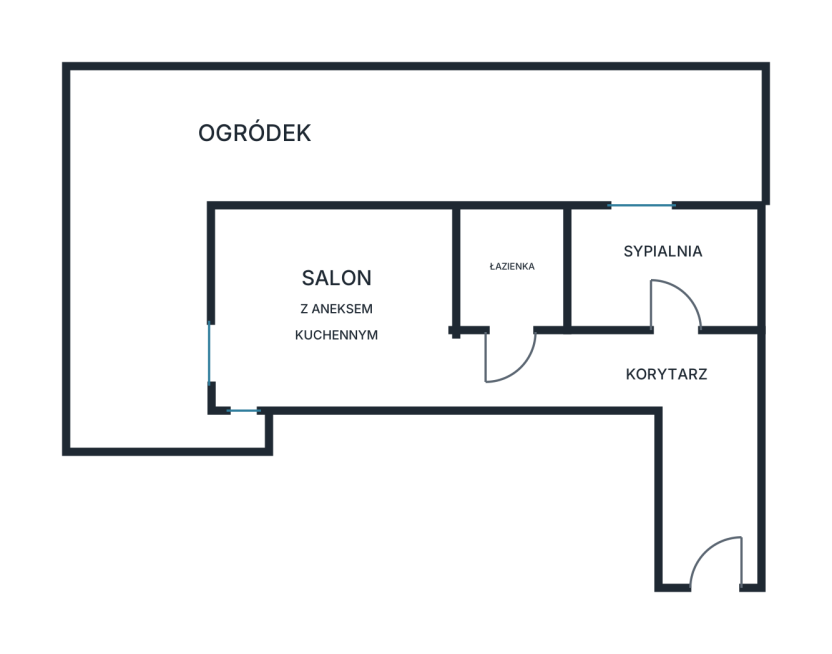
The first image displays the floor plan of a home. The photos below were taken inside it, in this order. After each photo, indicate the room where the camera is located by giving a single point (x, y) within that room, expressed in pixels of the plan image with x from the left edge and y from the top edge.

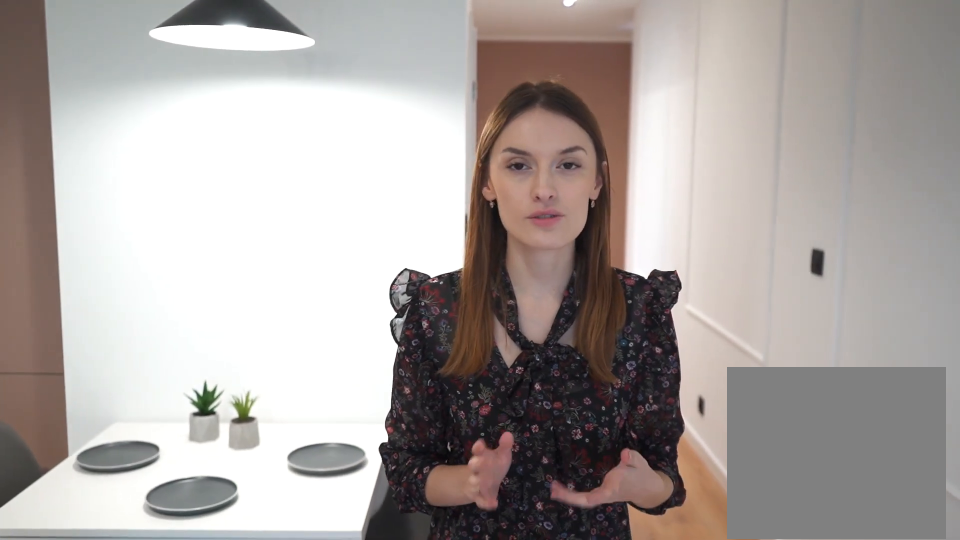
(333, 308)
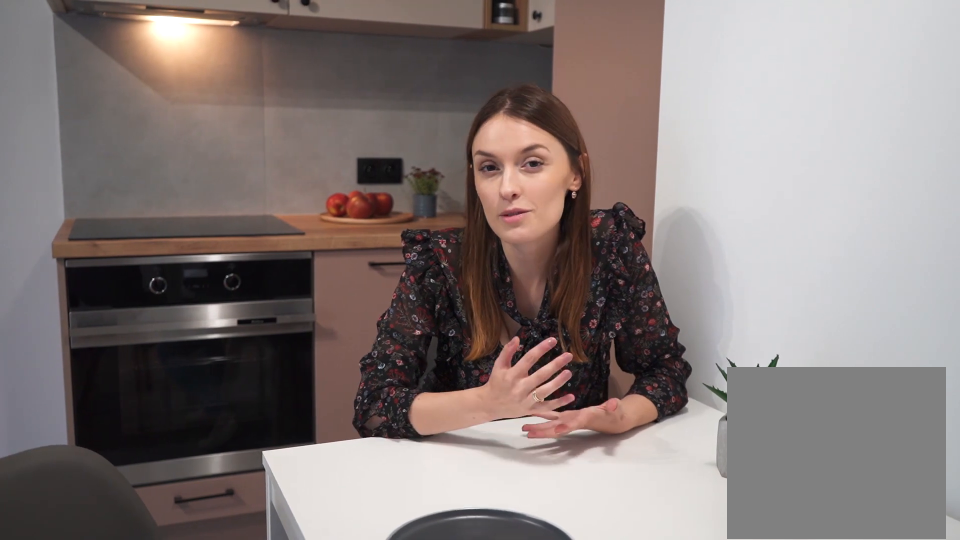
(333, 308)
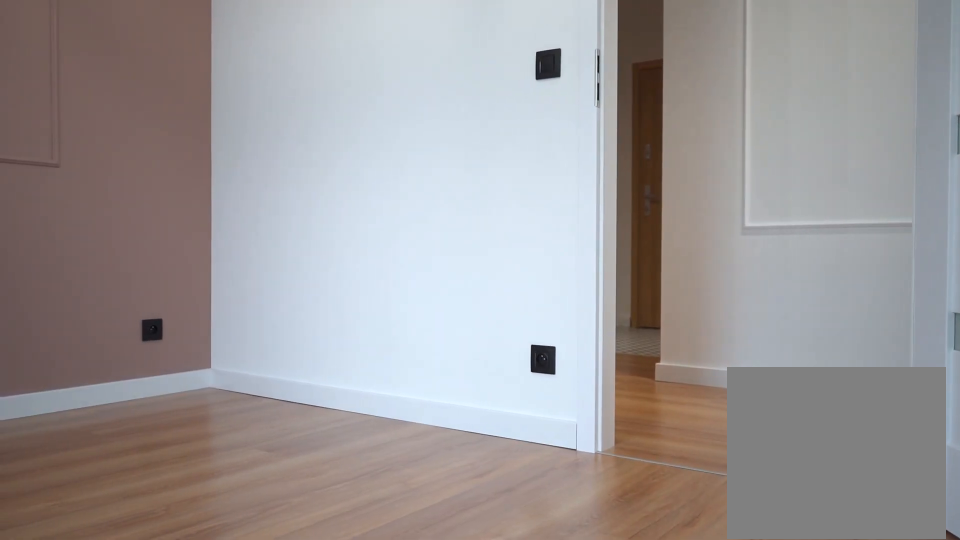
(661, 264)
